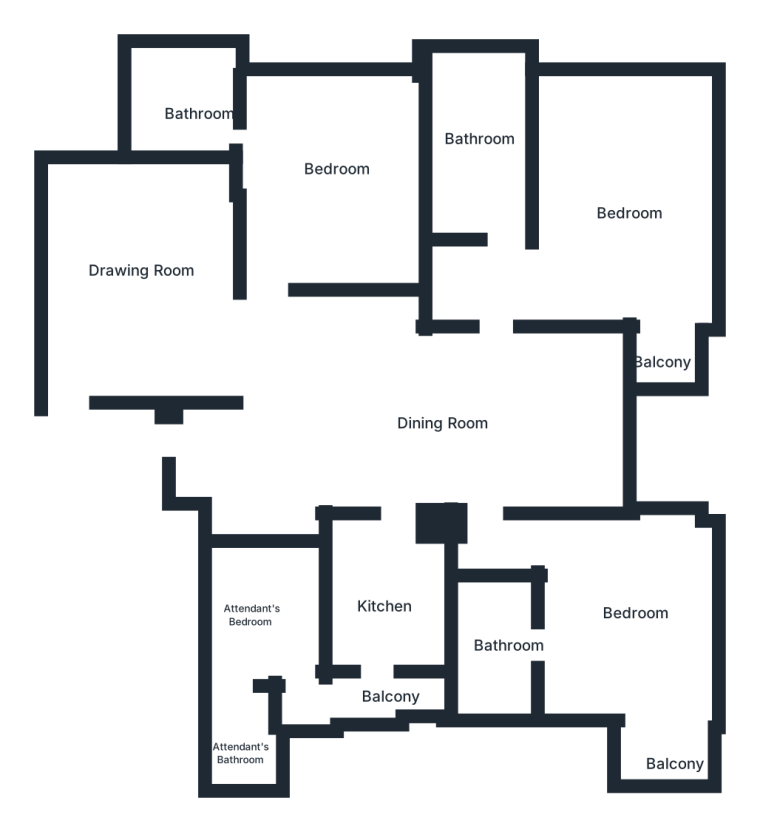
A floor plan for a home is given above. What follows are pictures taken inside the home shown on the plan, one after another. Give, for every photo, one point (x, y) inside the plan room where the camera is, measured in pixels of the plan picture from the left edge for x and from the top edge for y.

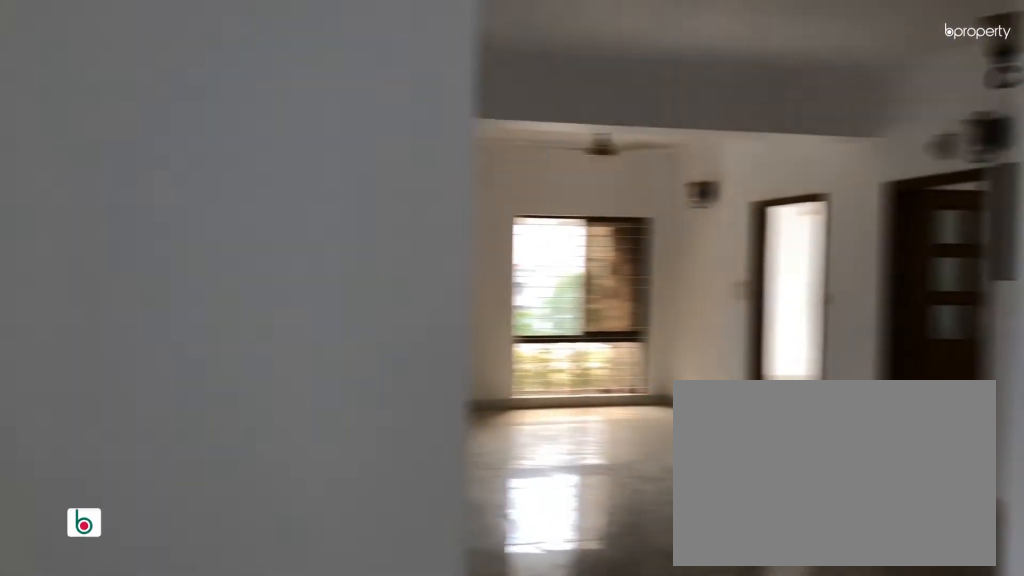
(159, 321)
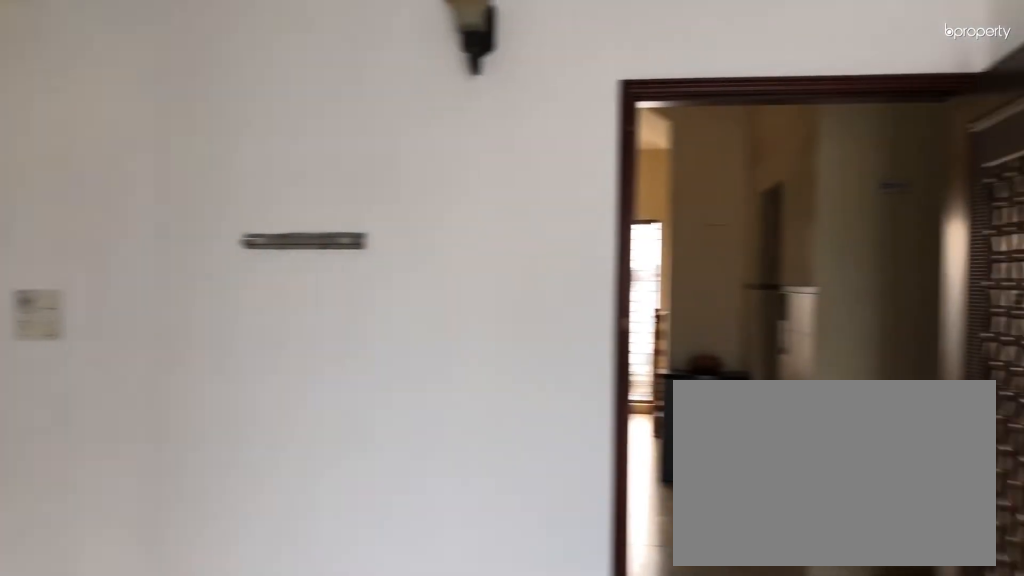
(159, 321)
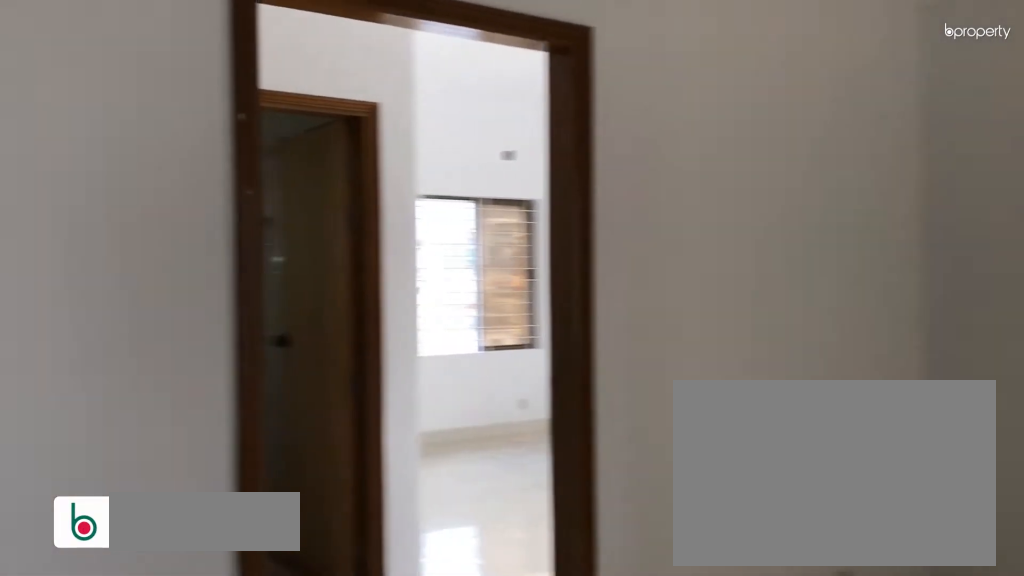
(456, 409)
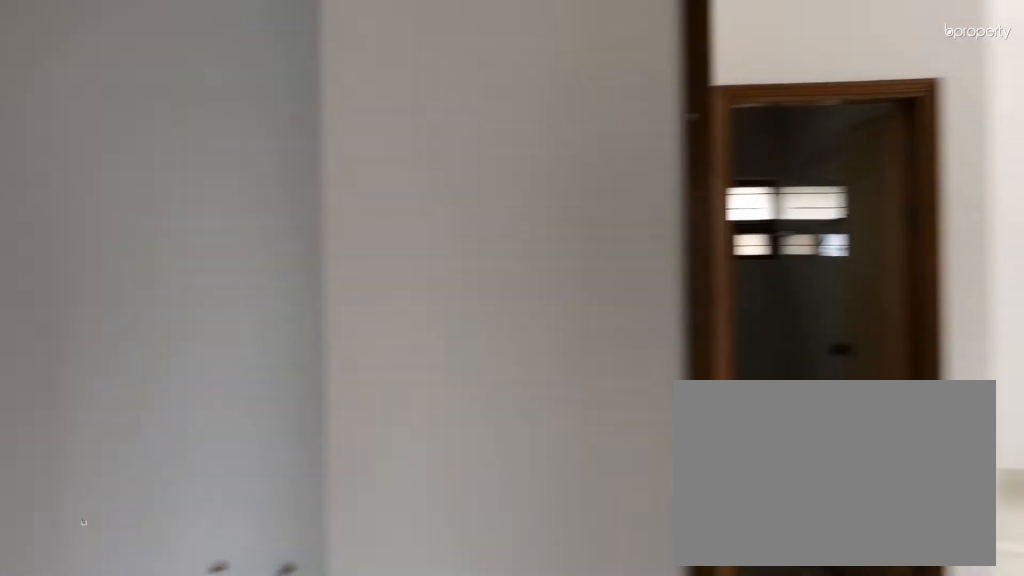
(456, 409)
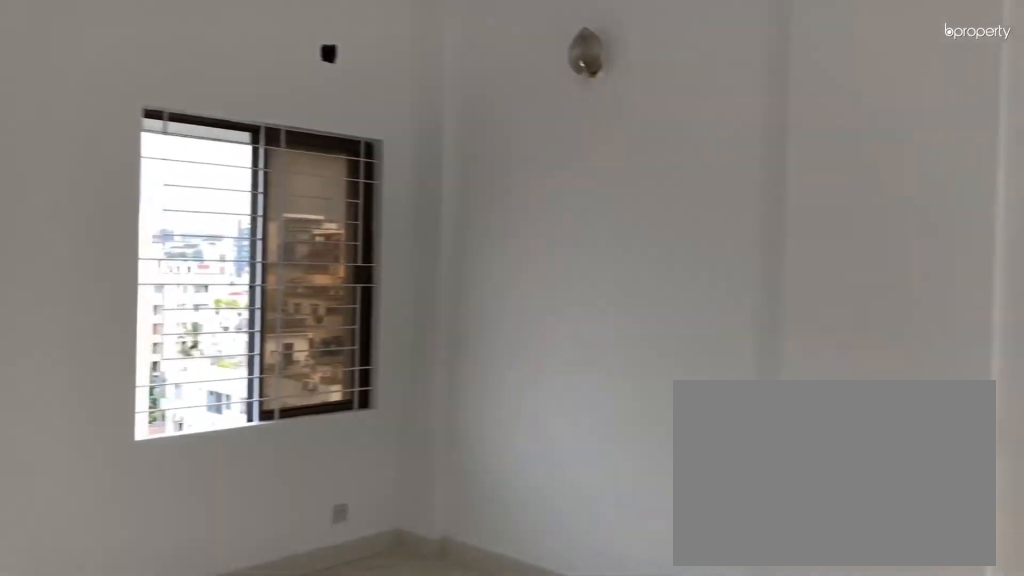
(622, 197)
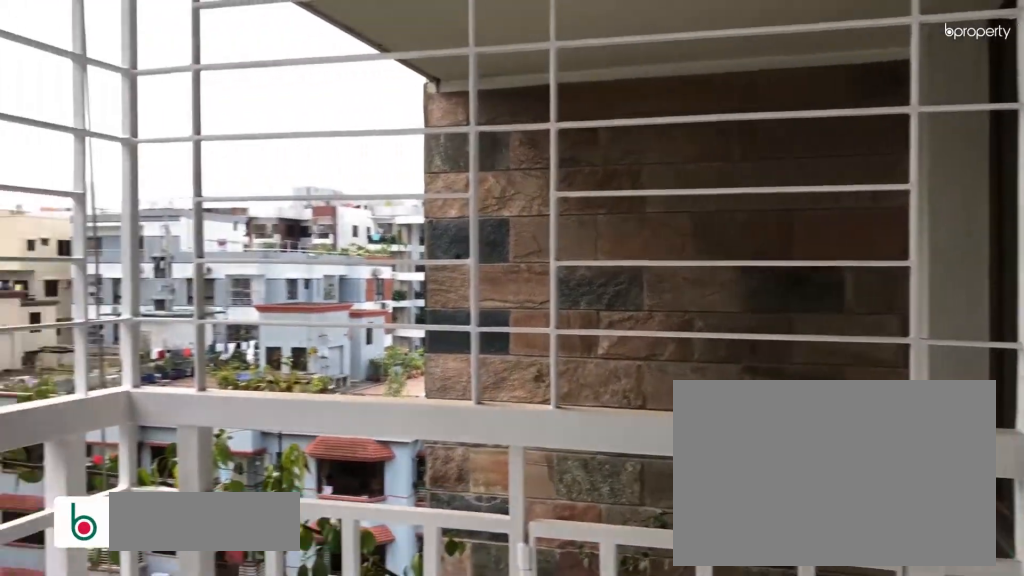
(668, 334)
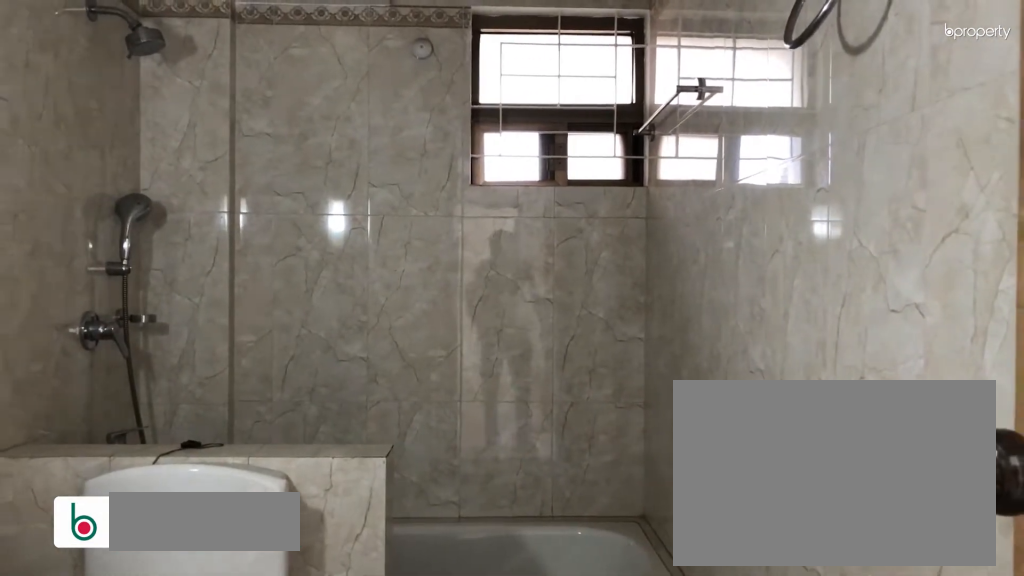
(489, 154)
